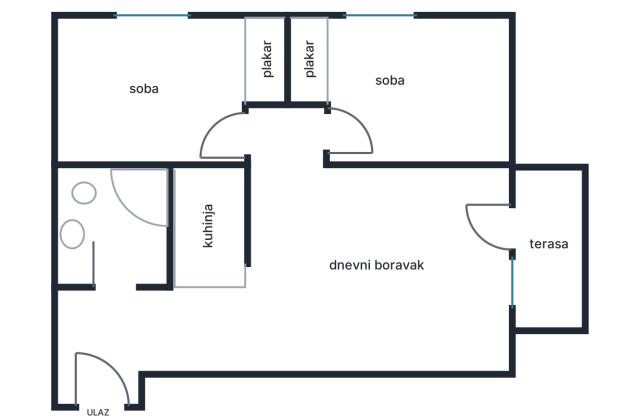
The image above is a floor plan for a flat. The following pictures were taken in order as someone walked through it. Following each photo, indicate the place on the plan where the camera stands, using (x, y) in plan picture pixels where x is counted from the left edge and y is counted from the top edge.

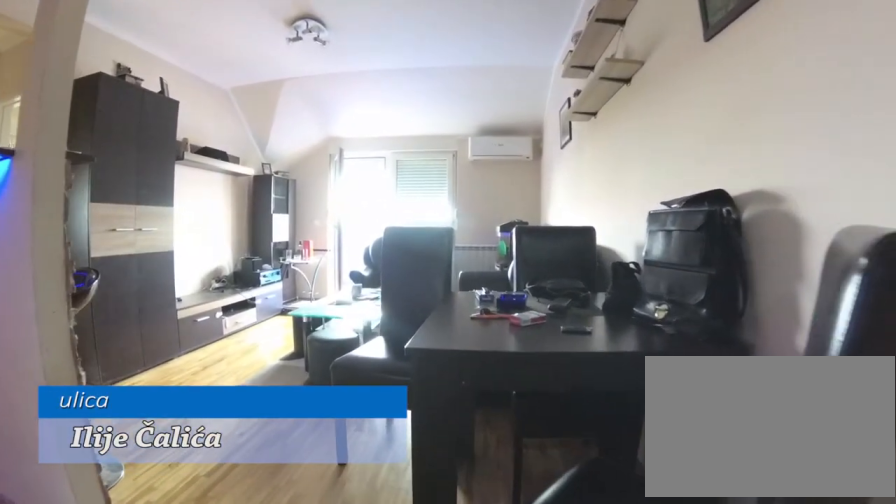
(176, 342)
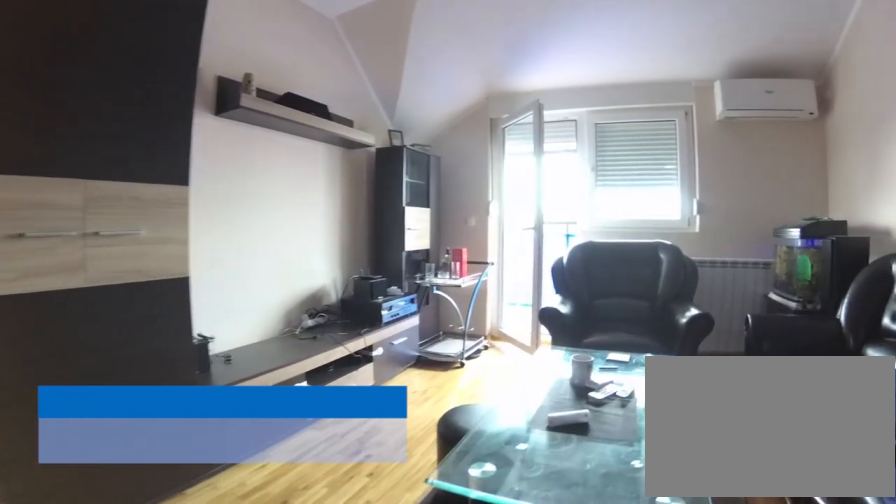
(306, 286)
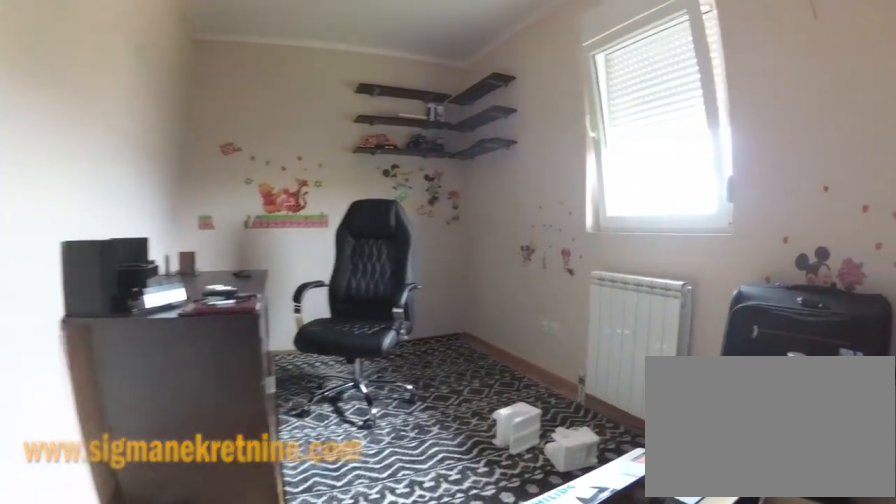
(259, 132)
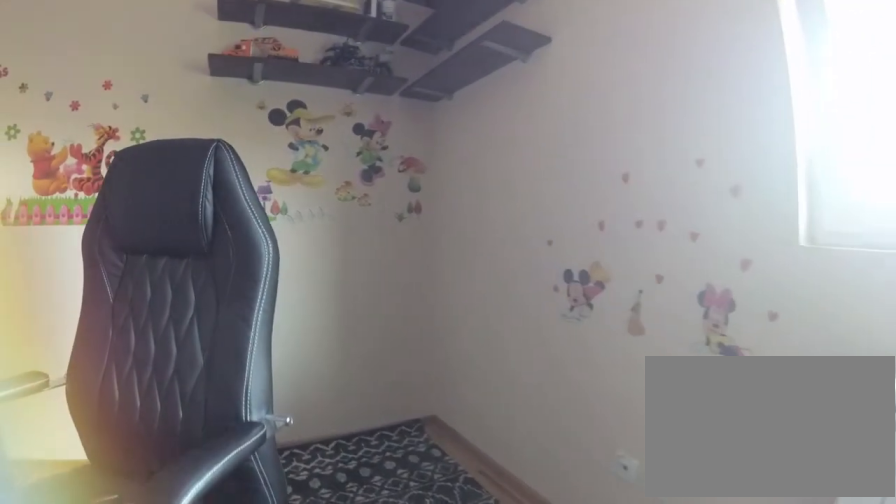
(183, 91)
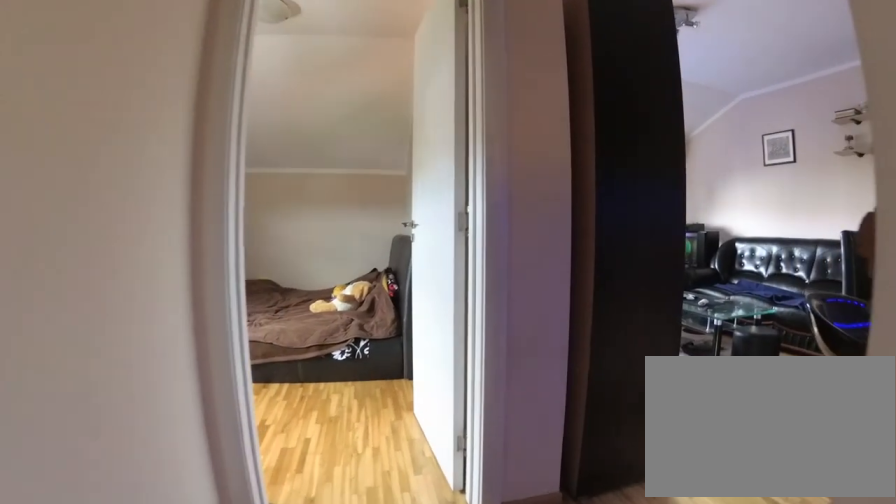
(208, 131)
